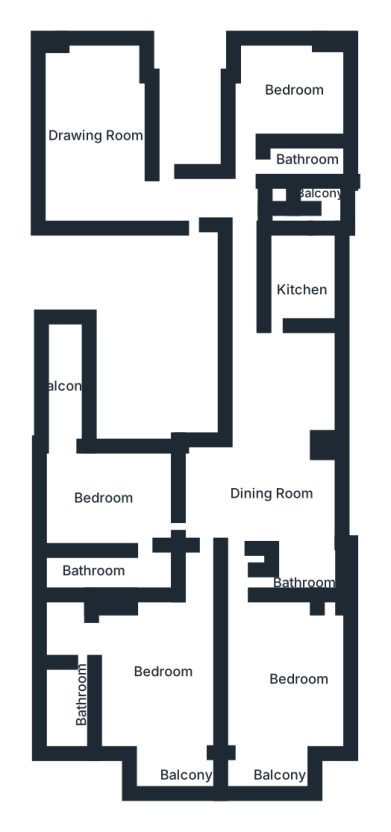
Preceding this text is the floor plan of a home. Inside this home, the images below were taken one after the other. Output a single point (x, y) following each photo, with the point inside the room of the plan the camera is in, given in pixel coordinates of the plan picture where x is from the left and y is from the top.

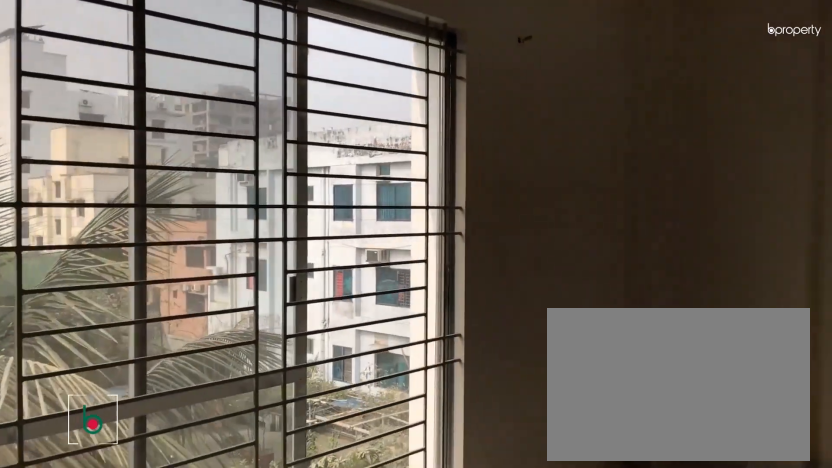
(97, 157)
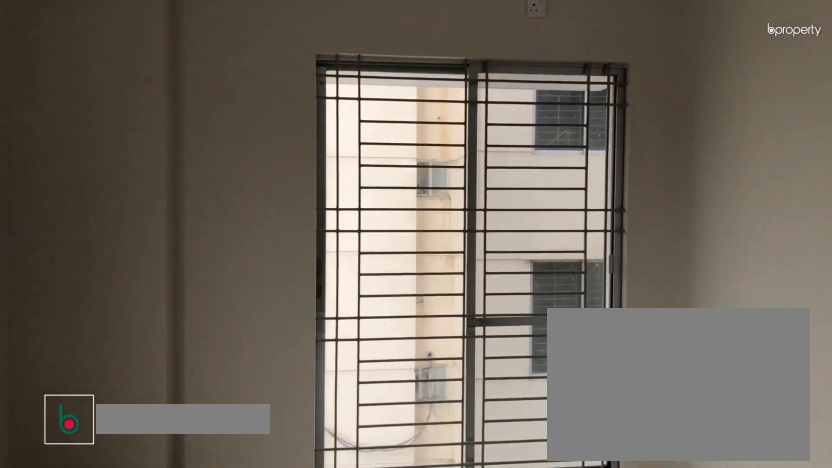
(97, 157)
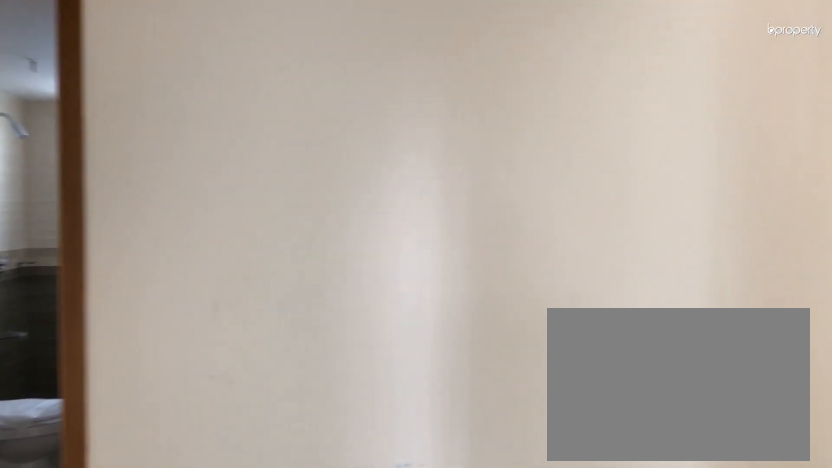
(245, 216)
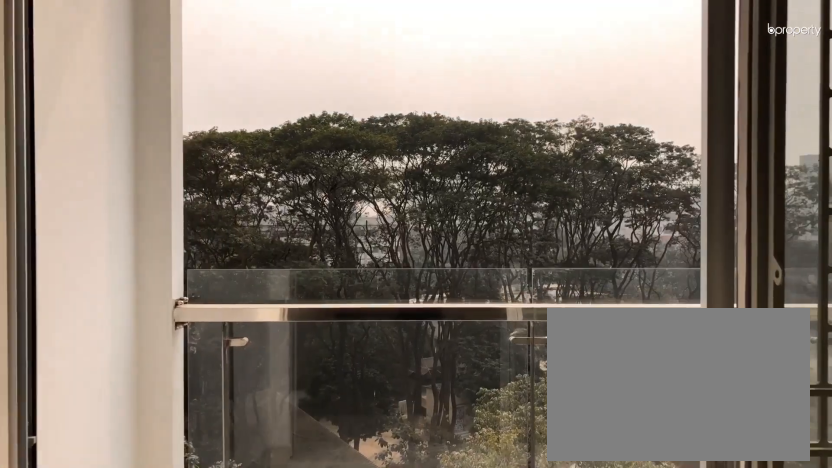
(154, 775)
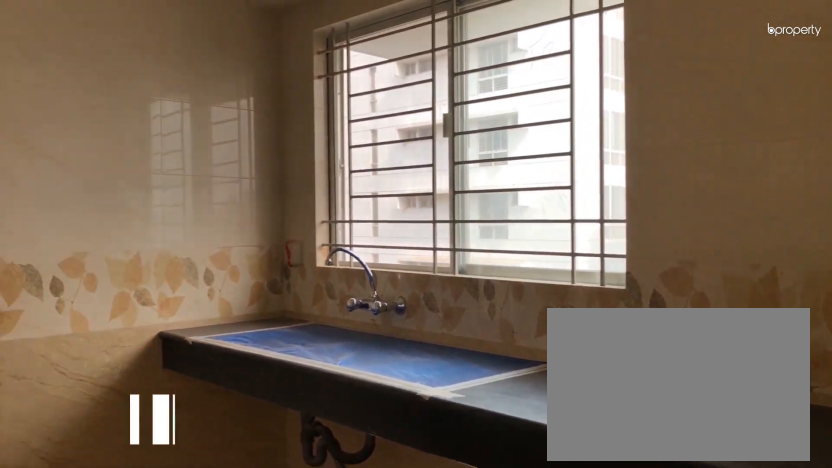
(297, 275)
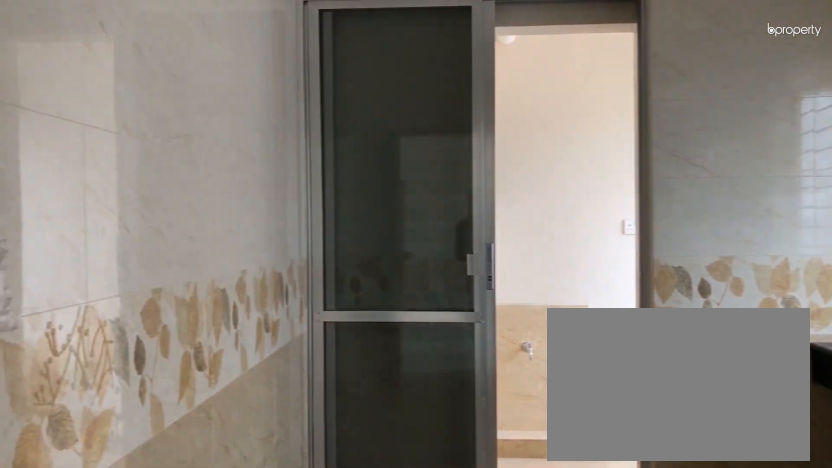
(297, 275)
